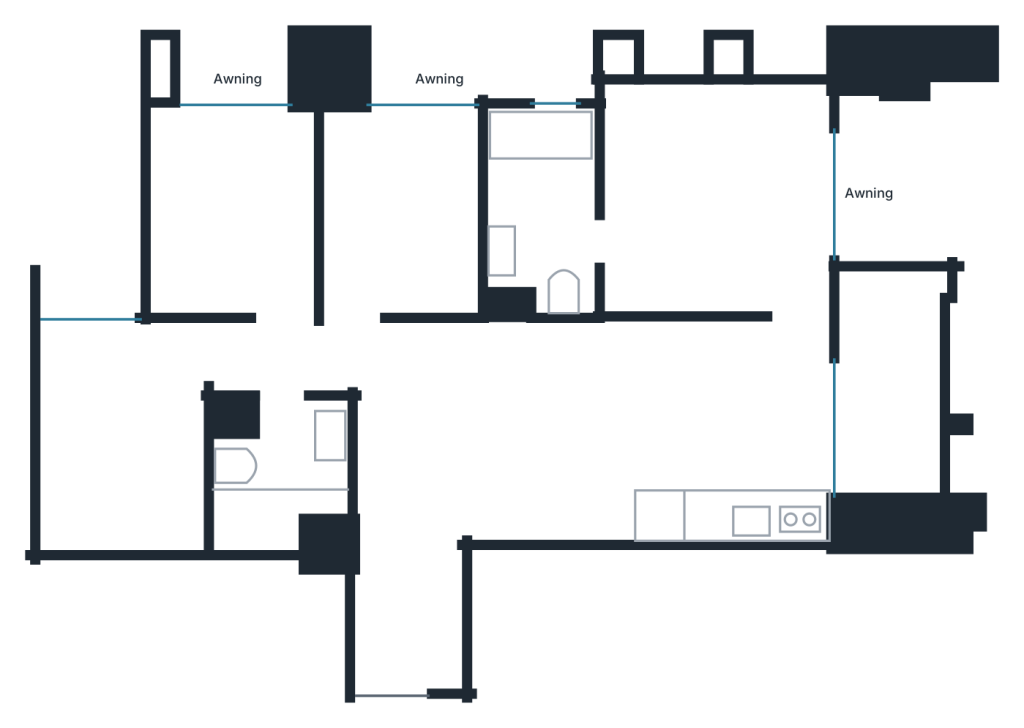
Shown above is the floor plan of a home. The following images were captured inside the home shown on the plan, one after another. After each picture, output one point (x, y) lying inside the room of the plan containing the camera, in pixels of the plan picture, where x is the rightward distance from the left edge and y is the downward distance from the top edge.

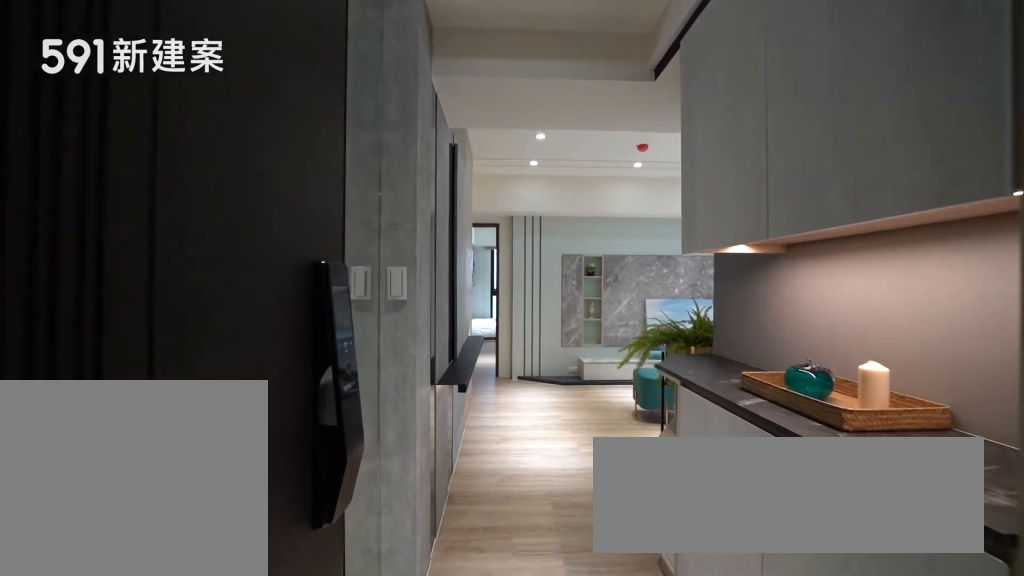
(410, 614)
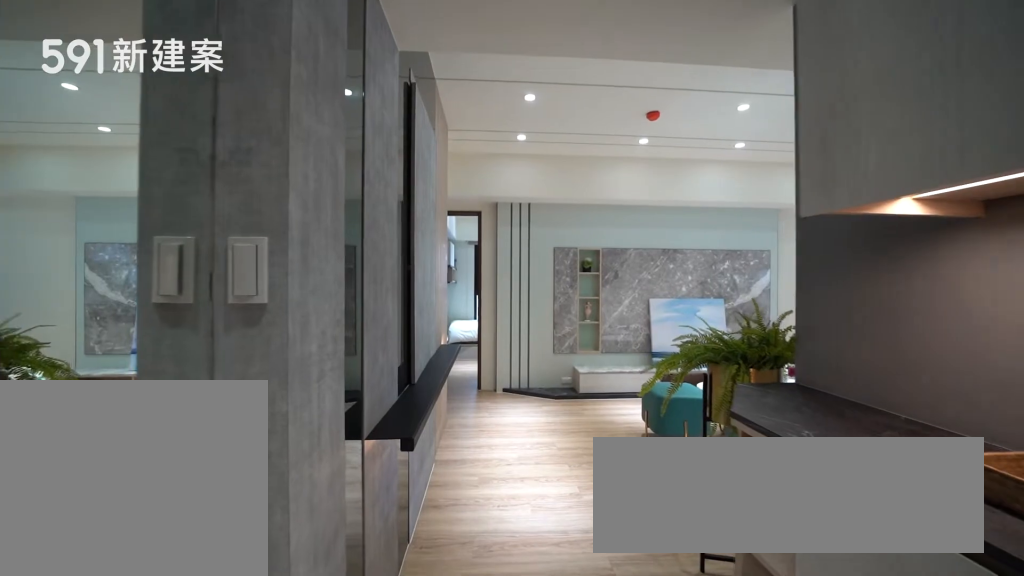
(410, 614)
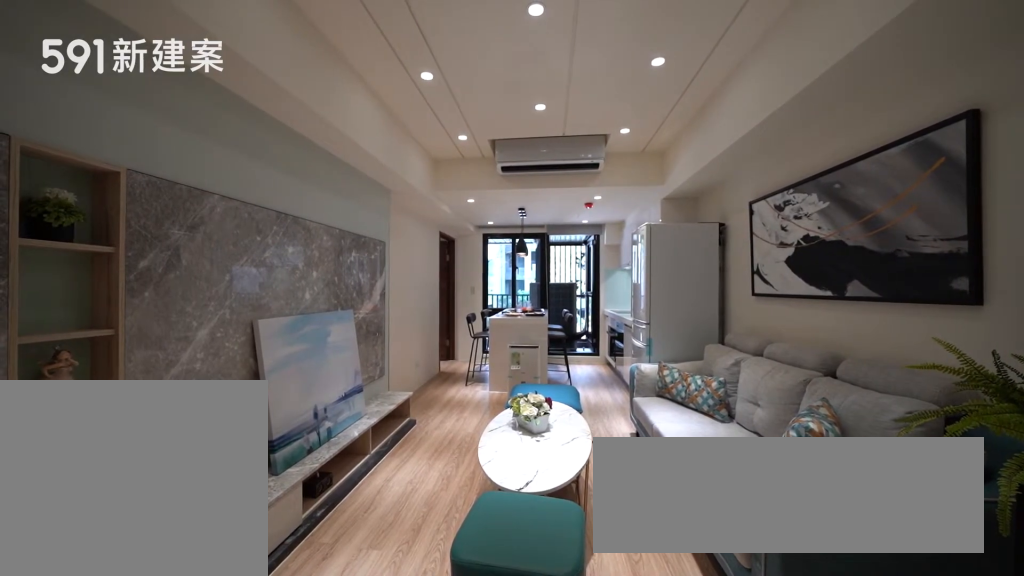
(498, 430)
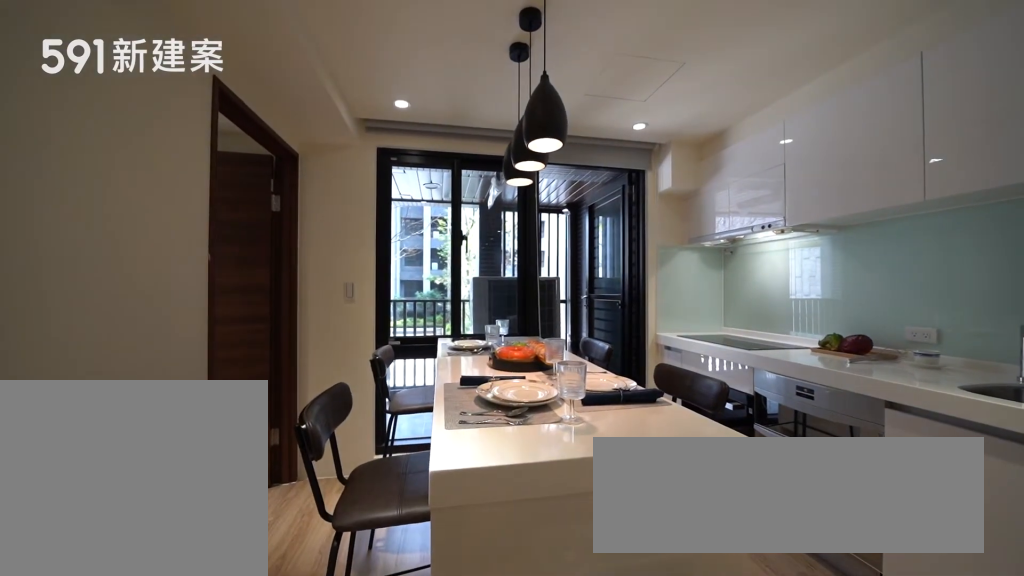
(727, 386)
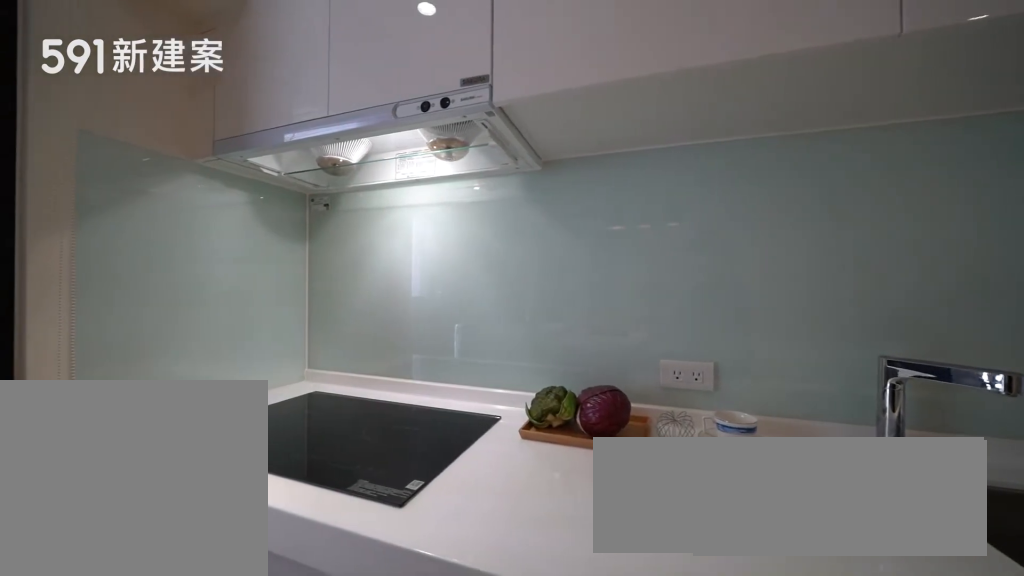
(740, 489)
